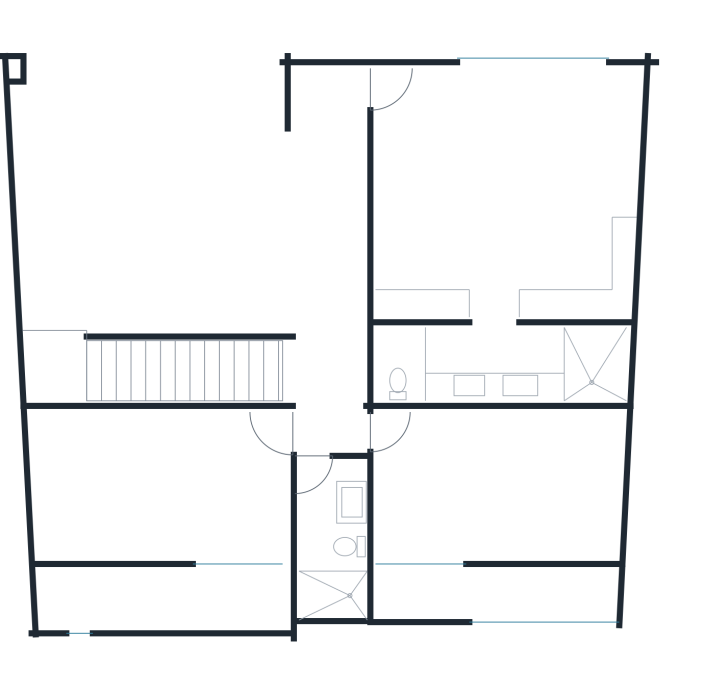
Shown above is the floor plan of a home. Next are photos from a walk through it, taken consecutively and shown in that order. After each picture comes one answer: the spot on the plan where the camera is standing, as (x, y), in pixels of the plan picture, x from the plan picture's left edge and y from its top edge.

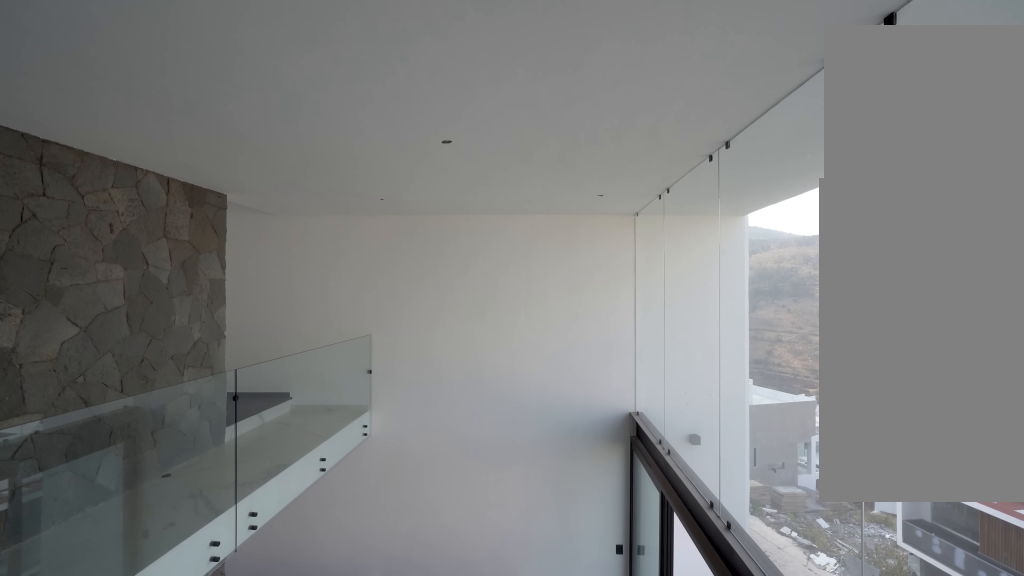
(305, 173)
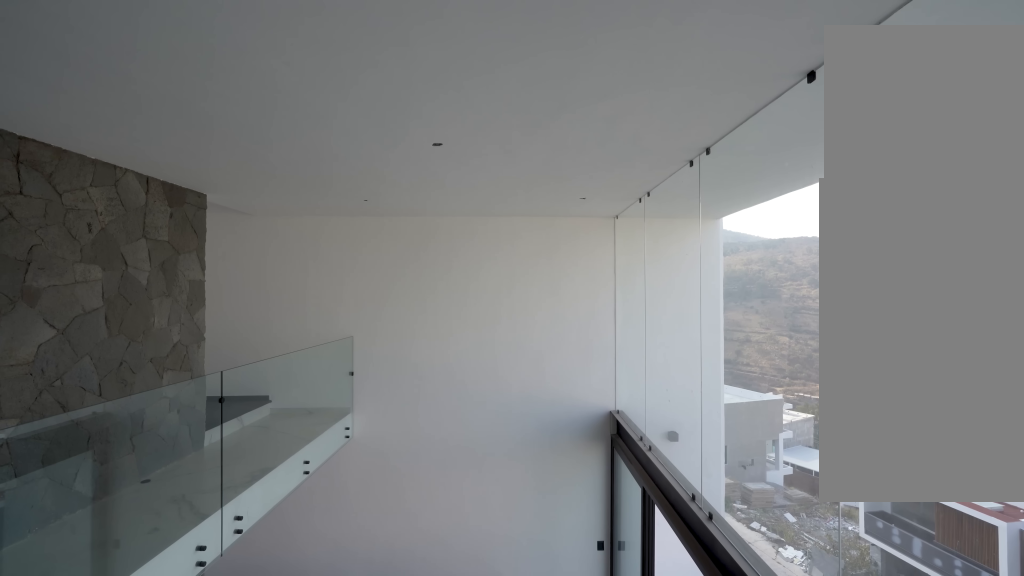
(300, 169)
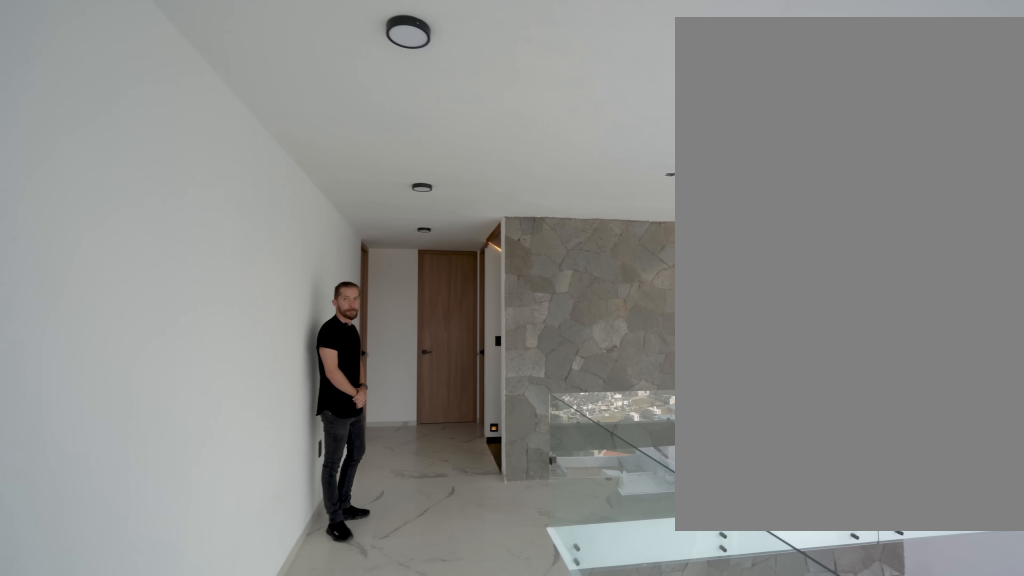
(301, 162)
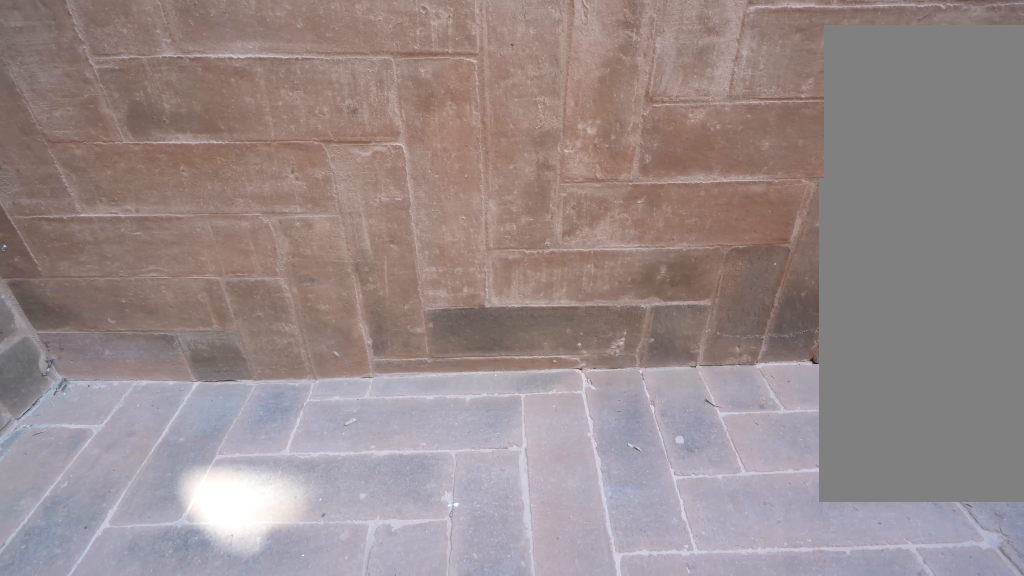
(240, 593)
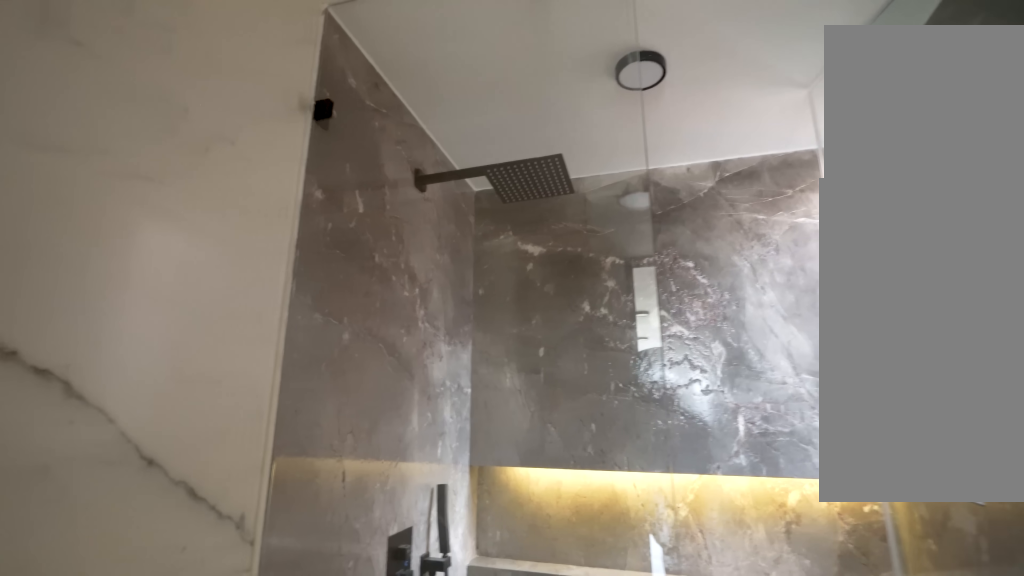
(321, 568)
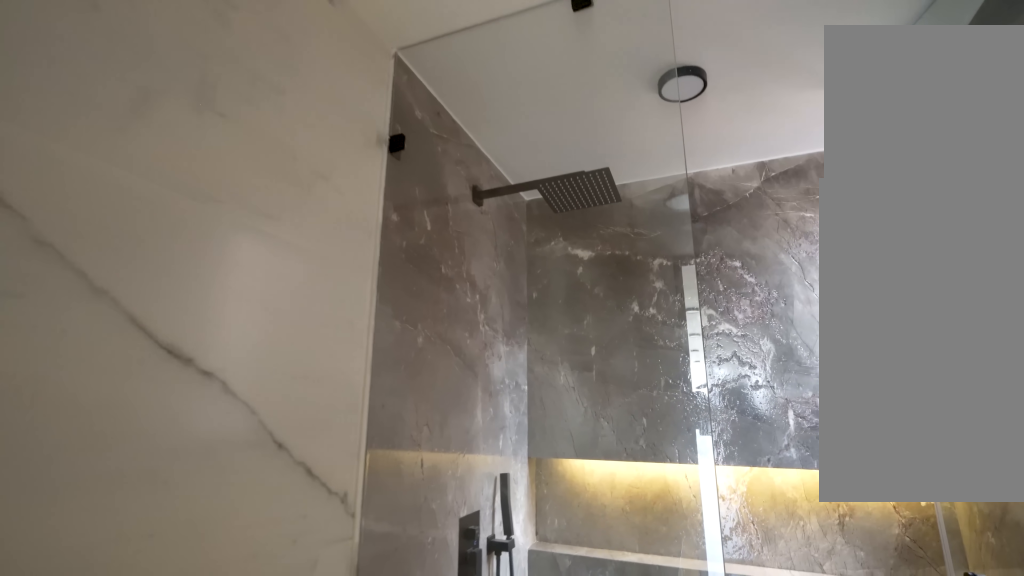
(321, 568)
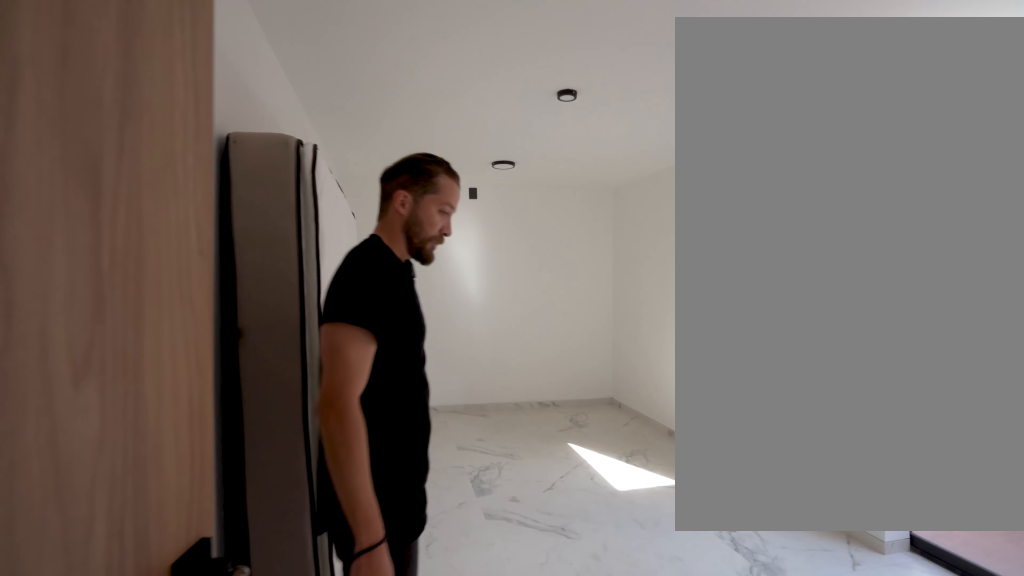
(347, 433)
